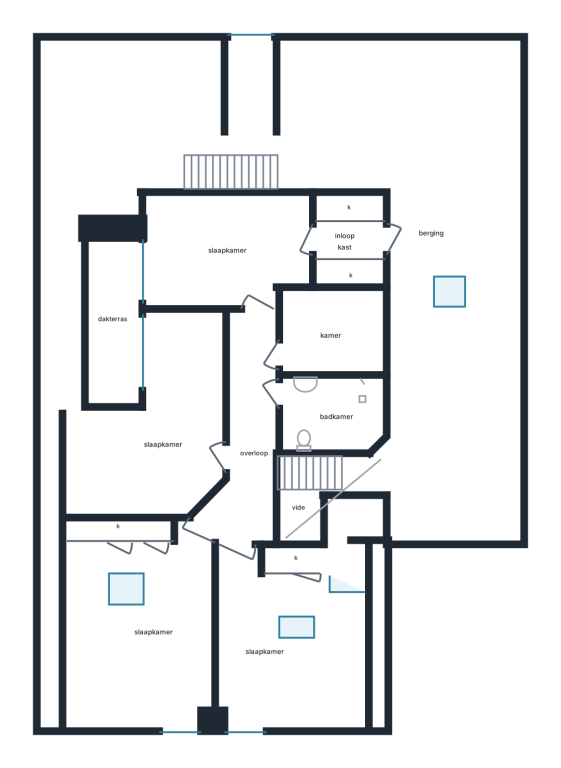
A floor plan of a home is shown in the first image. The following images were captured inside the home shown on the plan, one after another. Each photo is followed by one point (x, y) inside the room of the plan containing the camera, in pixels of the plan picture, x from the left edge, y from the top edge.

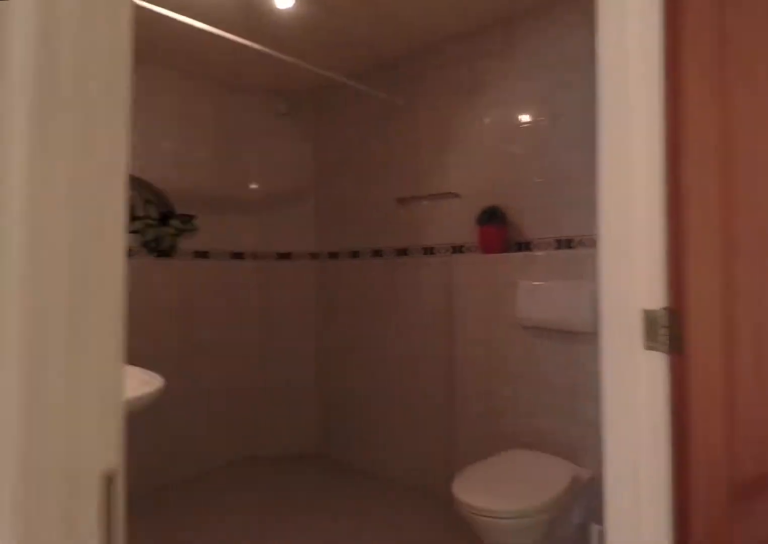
(248, 436)
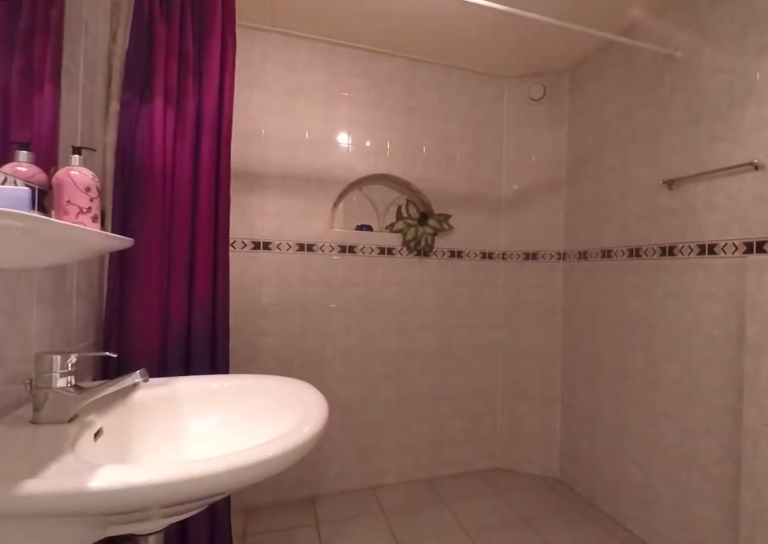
(331, 413)
